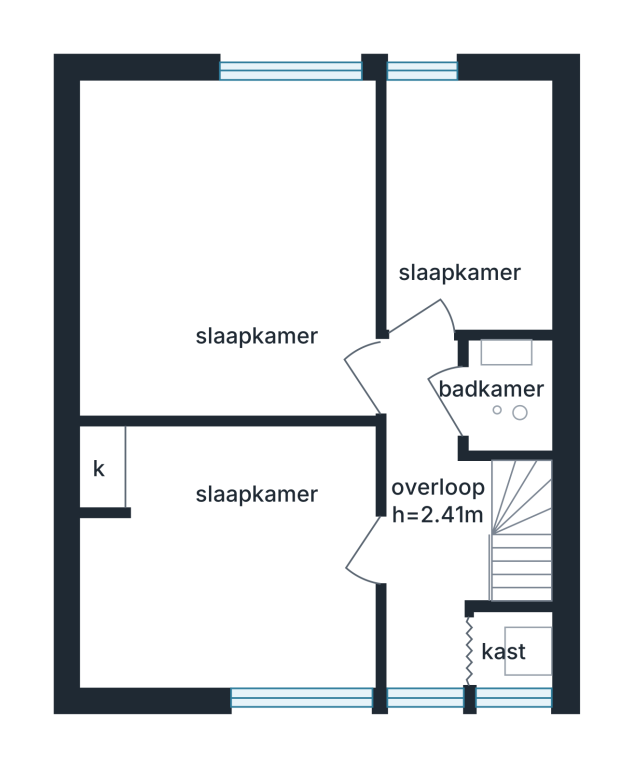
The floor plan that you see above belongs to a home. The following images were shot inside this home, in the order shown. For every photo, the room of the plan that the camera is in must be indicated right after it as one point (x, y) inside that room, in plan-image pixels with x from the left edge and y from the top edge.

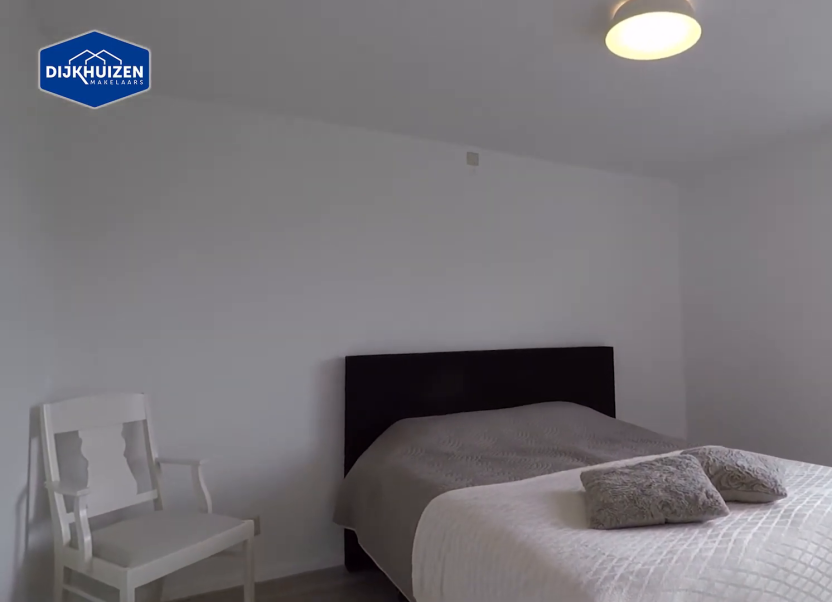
(273, 400)
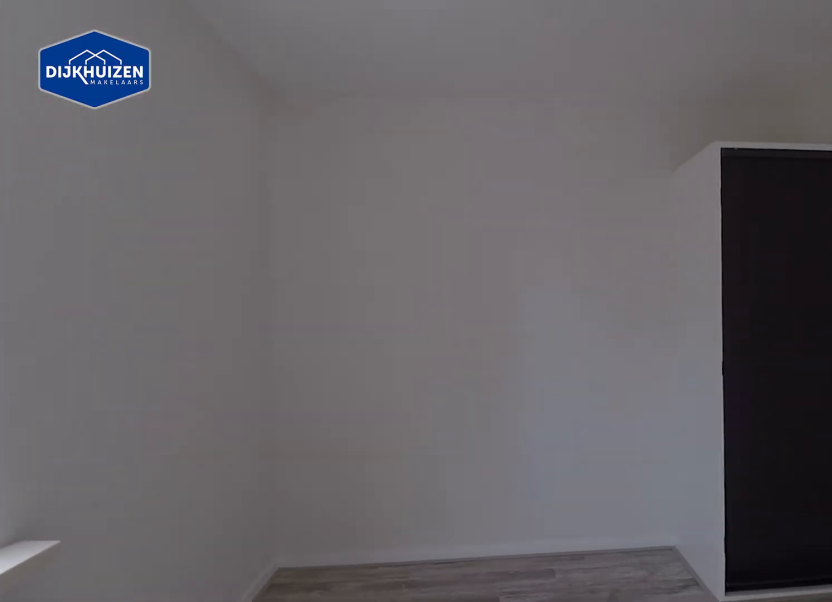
(270, 435)
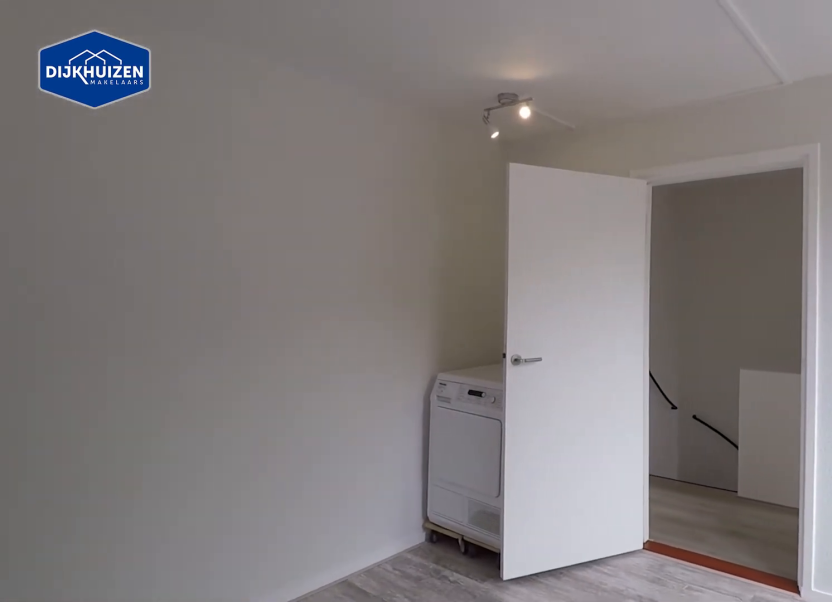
(270, 435)
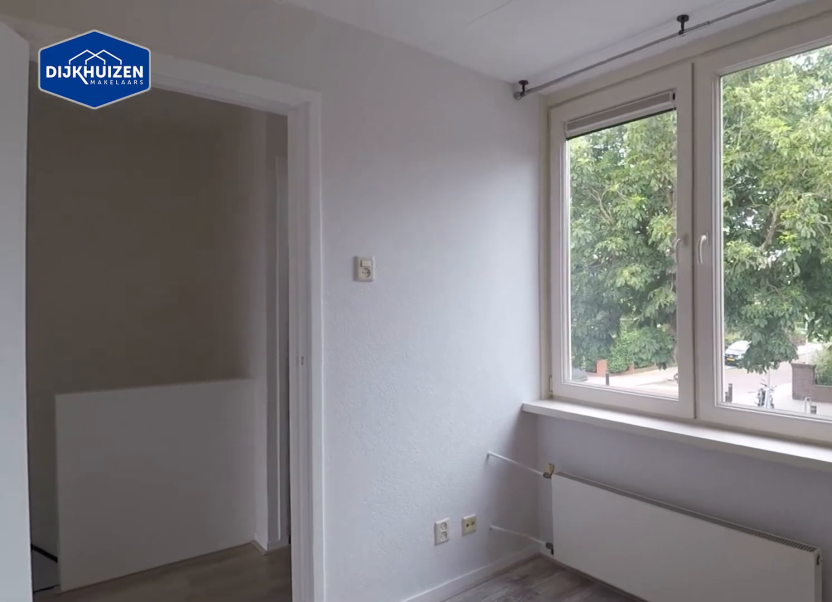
(270, 435)
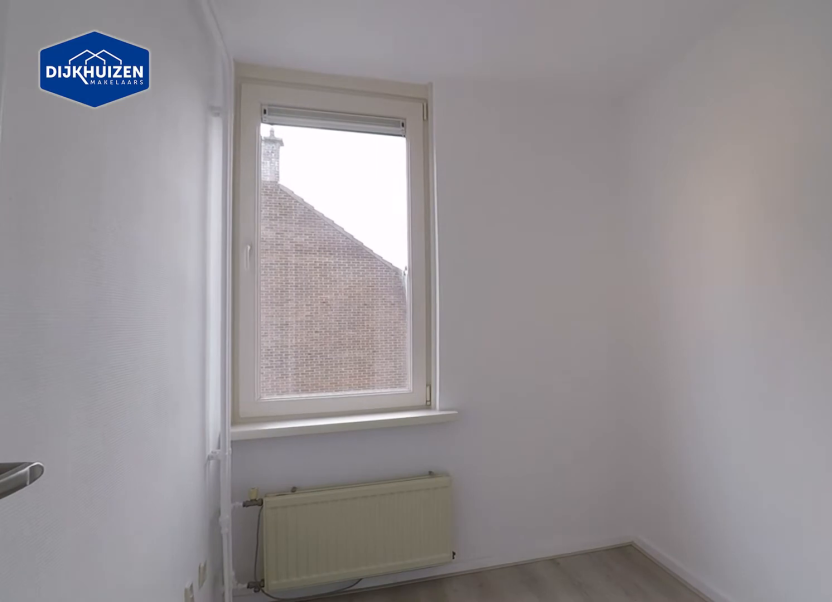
(467, 205)
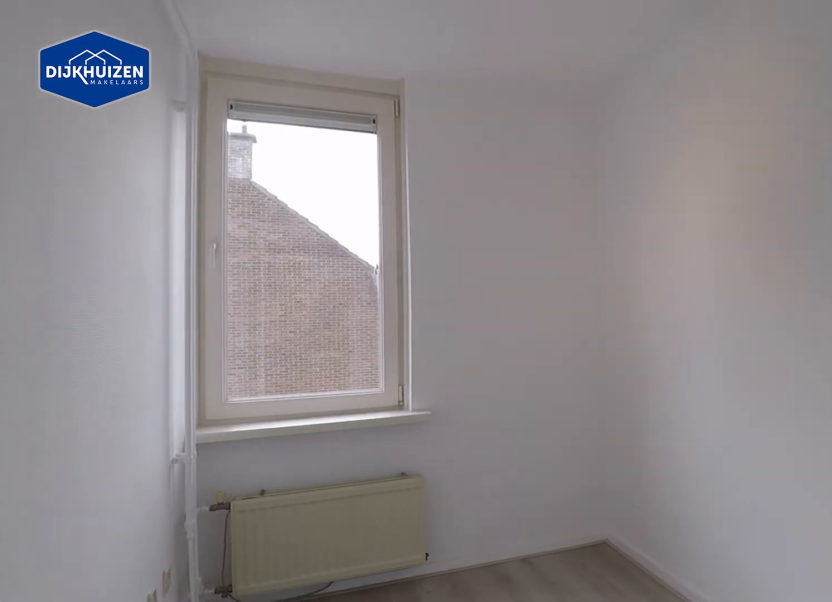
(467, 205)
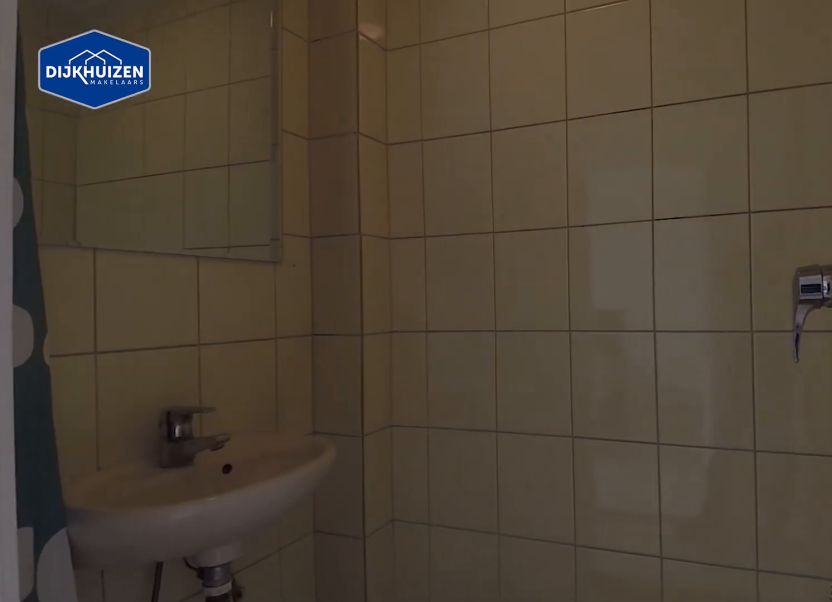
(515, 390)
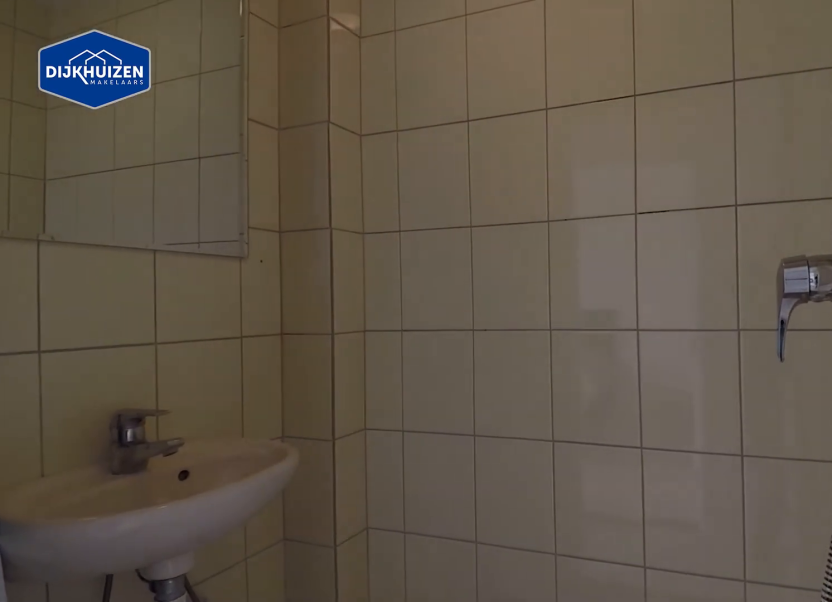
(515, 390)
